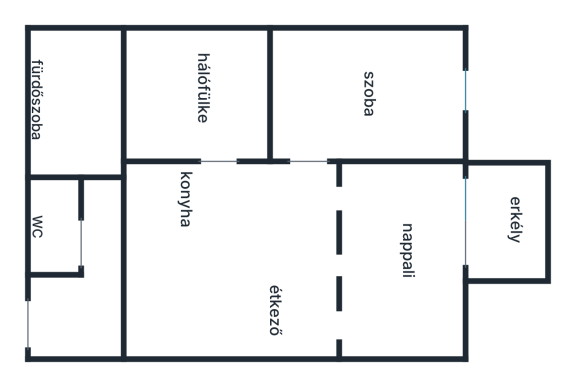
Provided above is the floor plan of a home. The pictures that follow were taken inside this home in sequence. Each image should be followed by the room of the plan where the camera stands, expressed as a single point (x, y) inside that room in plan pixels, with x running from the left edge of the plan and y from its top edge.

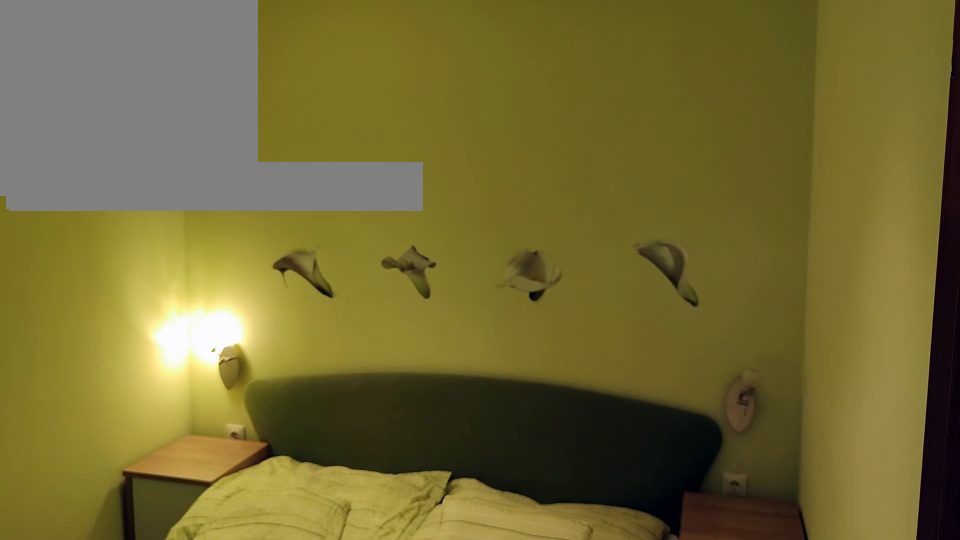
(189, 86)
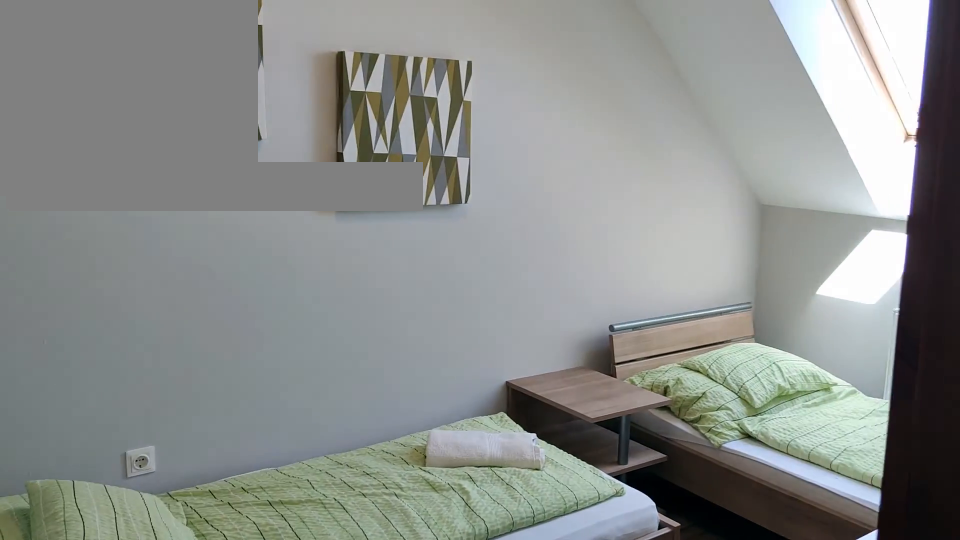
(369, 85)
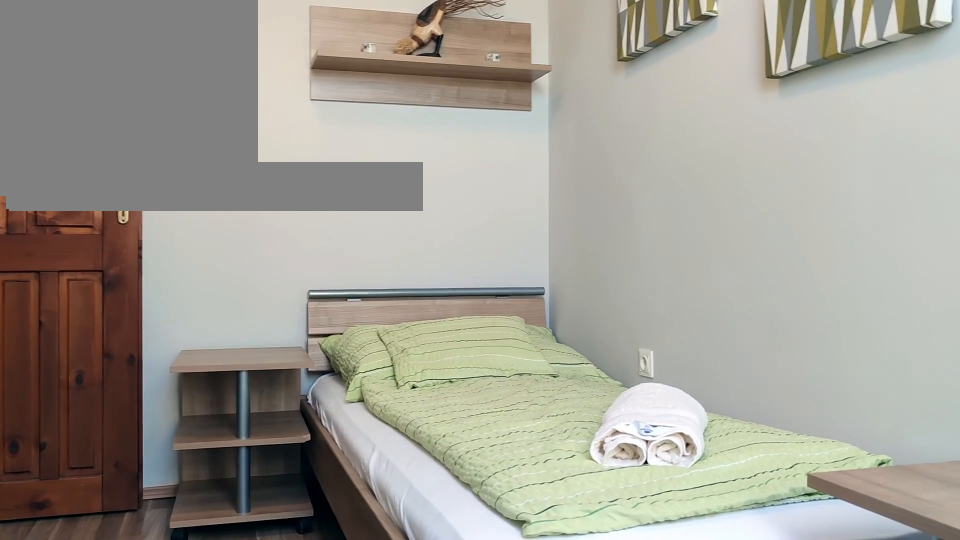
(369, 85)
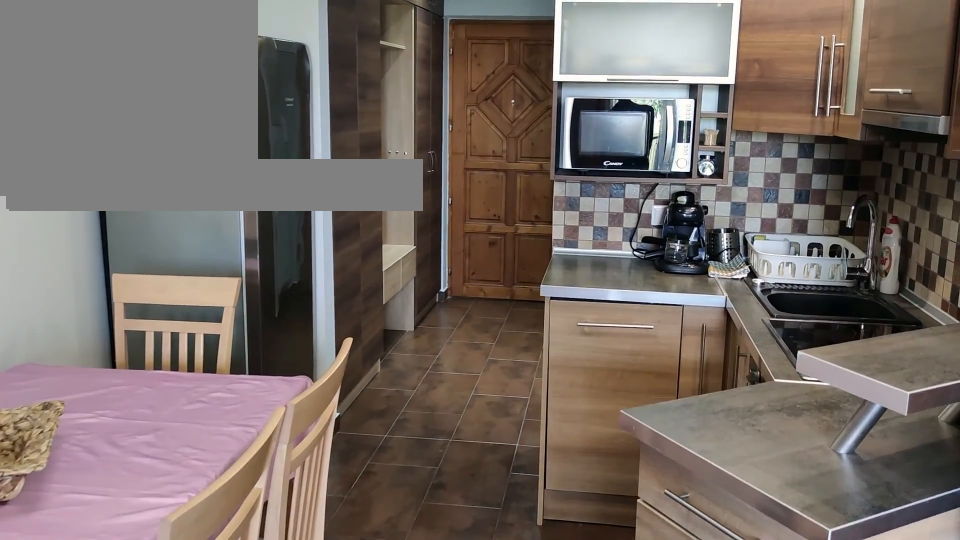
(226, 268)
